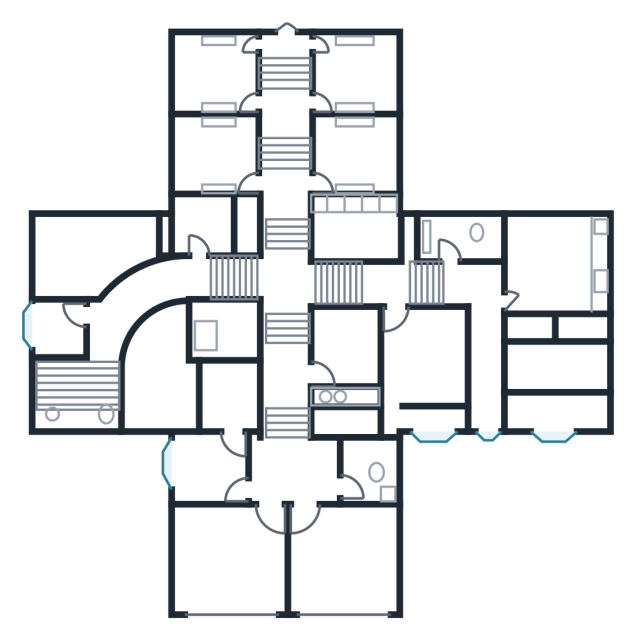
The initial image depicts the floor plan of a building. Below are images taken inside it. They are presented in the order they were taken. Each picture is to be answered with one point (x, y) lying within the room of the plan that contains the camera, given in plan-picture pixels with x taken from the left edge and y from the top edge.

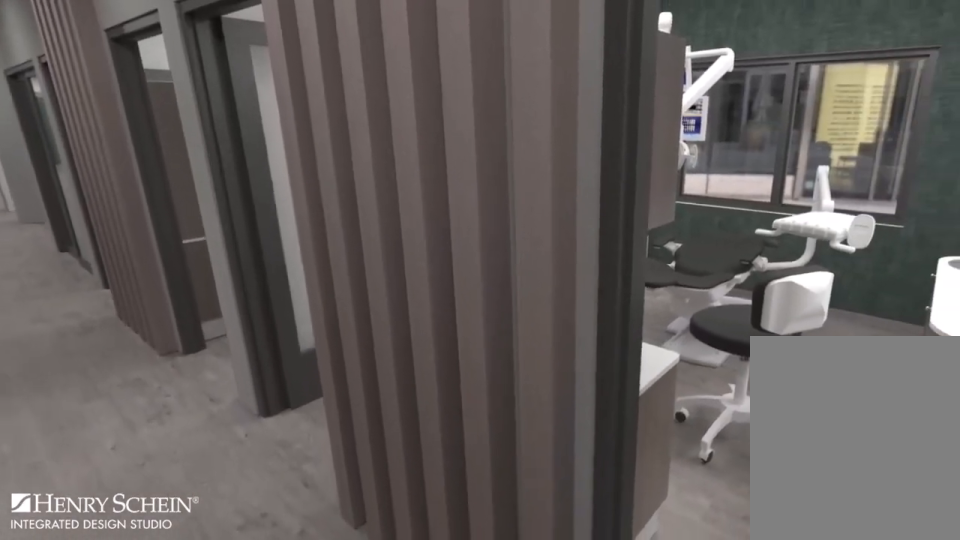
(286, 80)
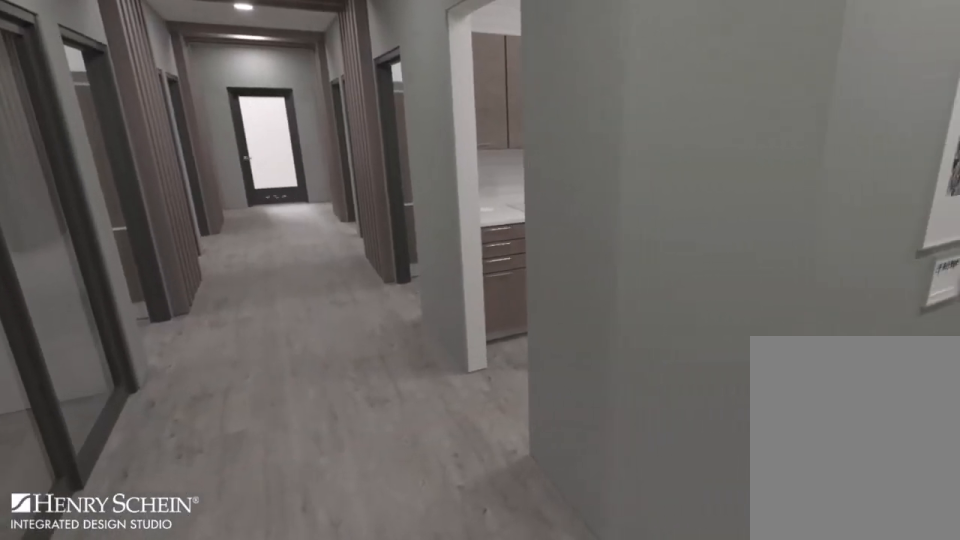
(287, 282)
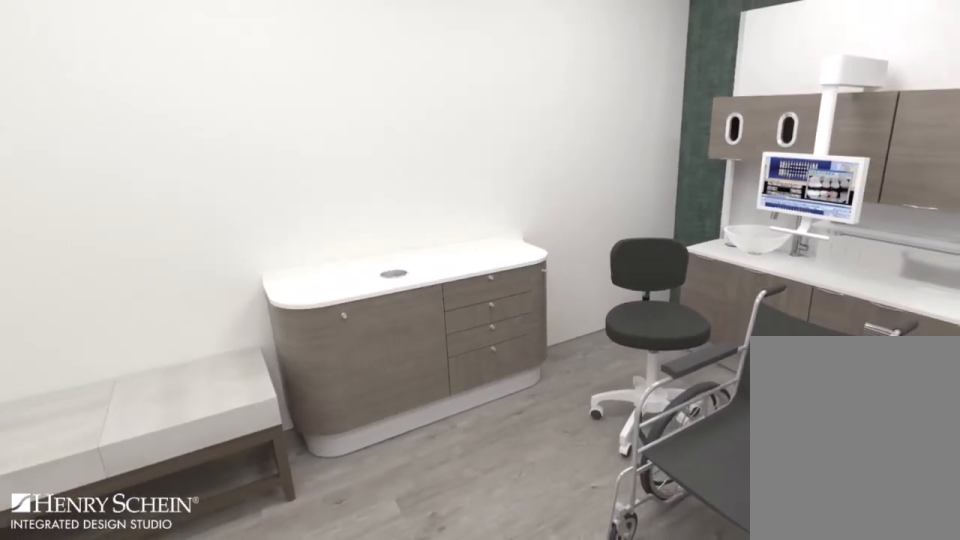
(413, 342)
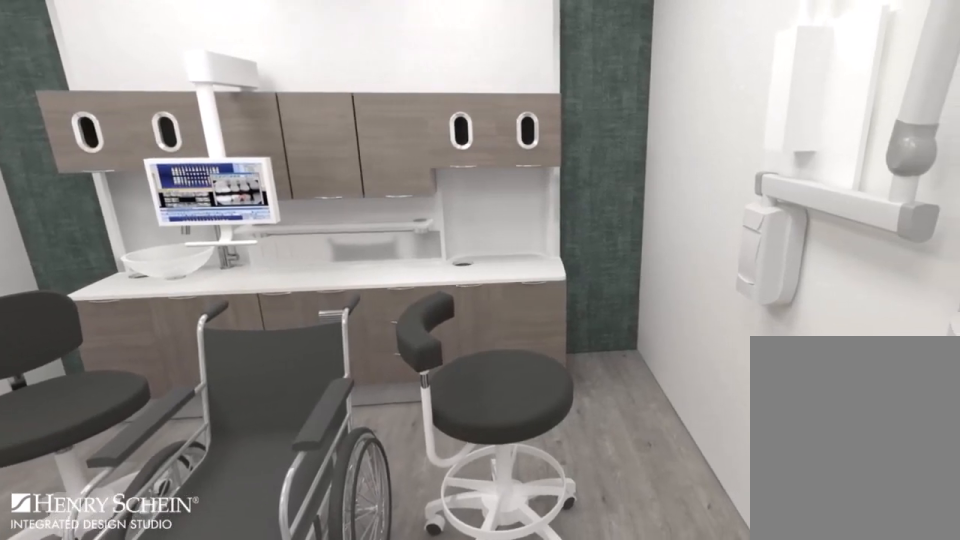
(413, 342)
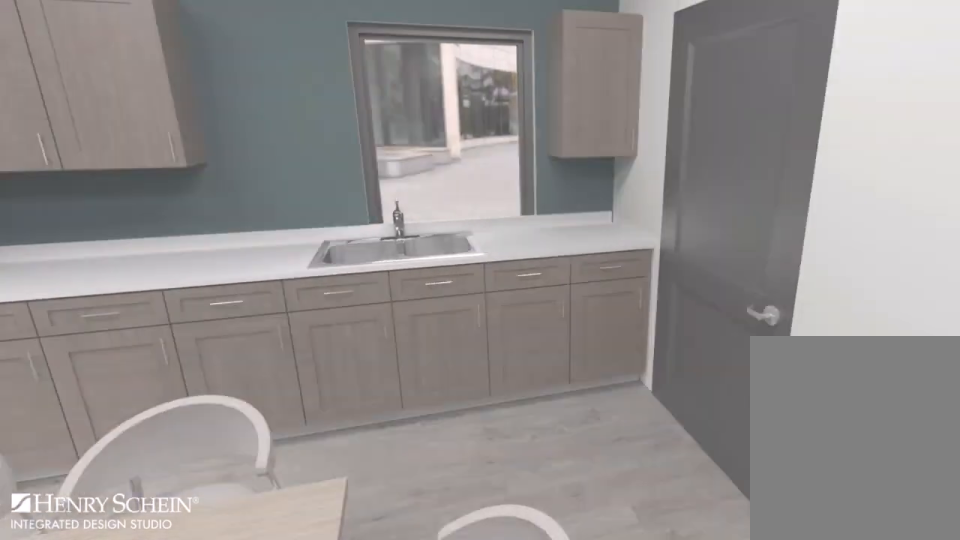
(545, 265)
